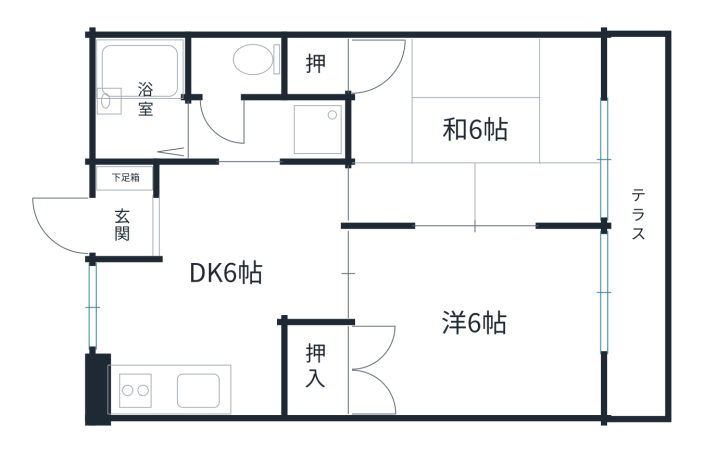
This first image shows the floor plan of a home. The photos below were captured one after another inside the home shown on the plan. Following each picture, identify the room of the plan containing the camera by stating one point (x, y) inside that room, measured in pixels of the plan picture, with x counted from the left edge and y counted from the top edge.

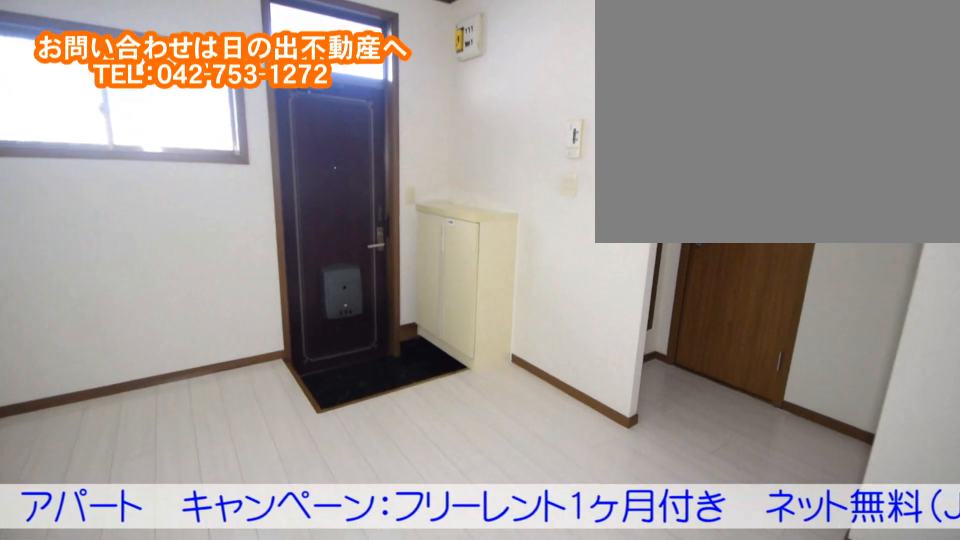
(231, 302)
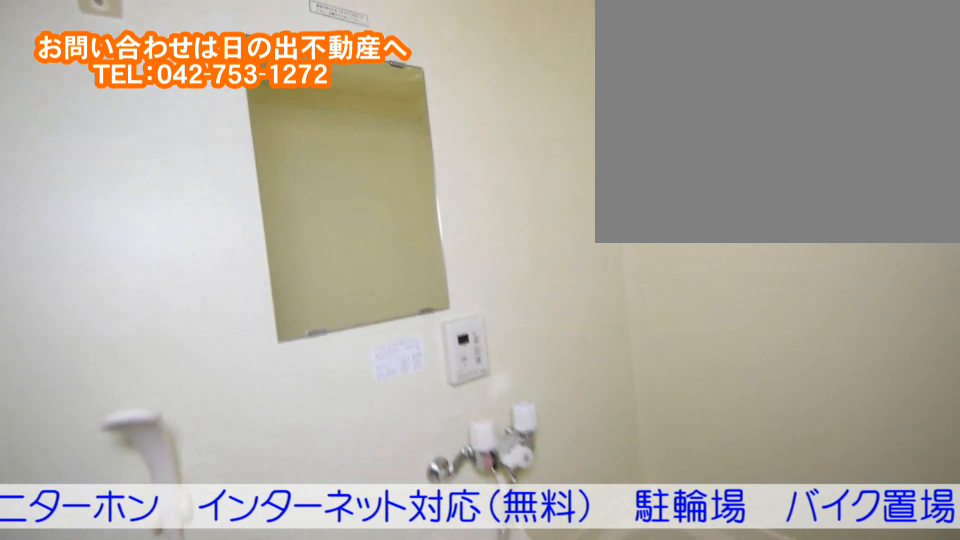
(142, 115)
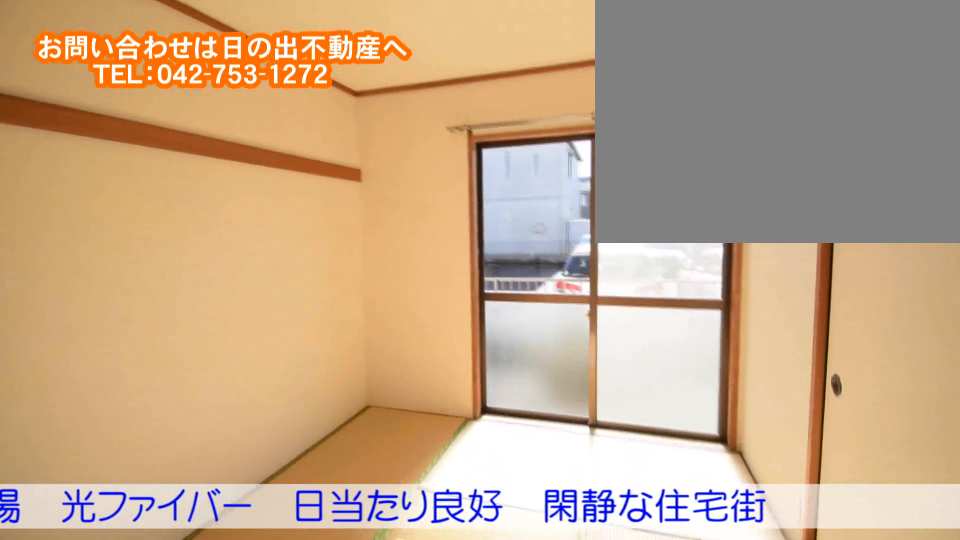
(536, 129)
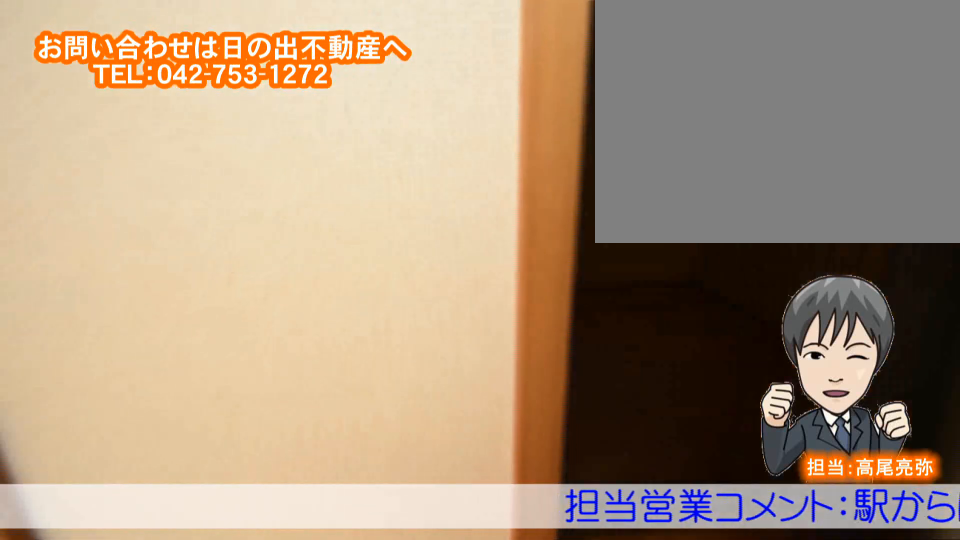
(536, 128)
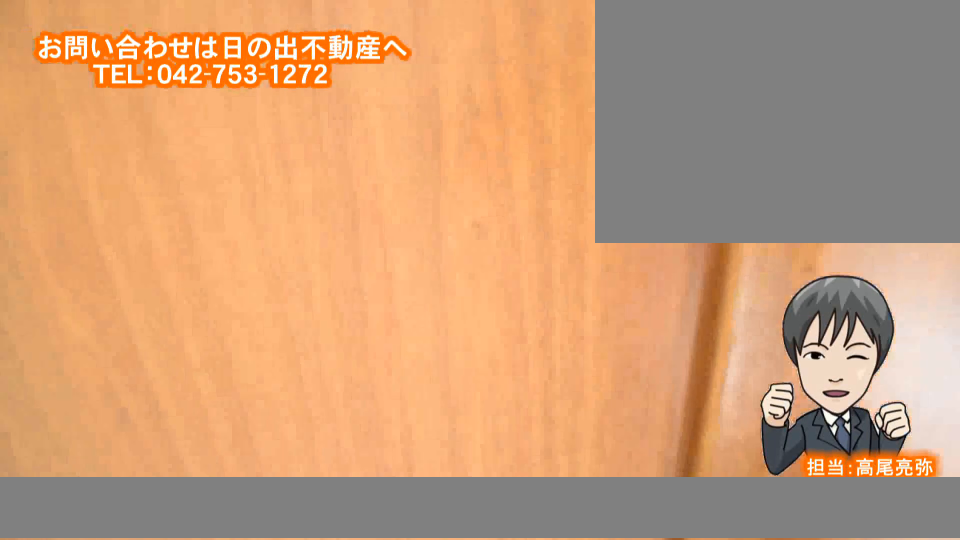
(541, 314)
